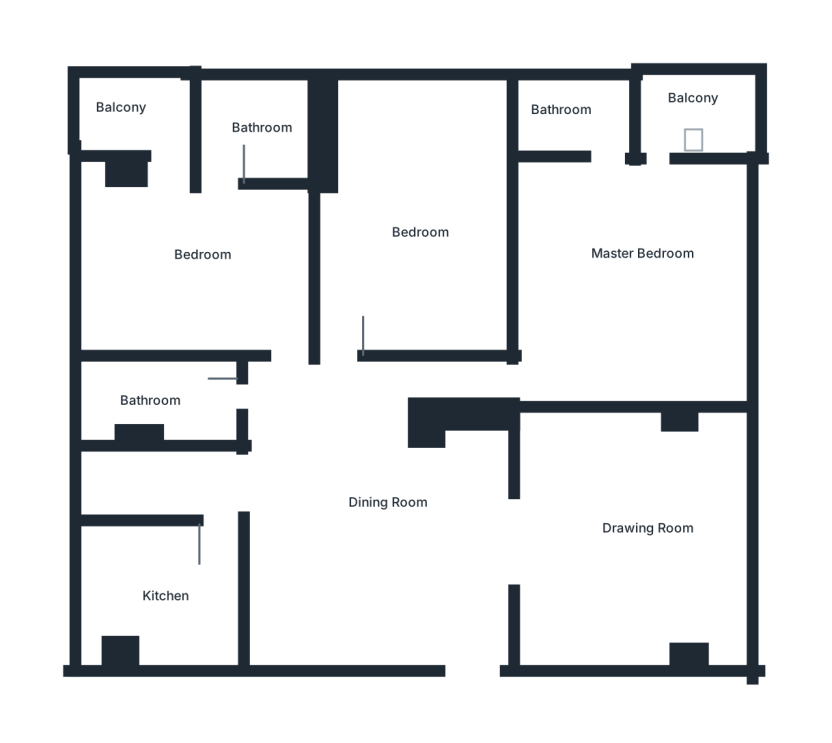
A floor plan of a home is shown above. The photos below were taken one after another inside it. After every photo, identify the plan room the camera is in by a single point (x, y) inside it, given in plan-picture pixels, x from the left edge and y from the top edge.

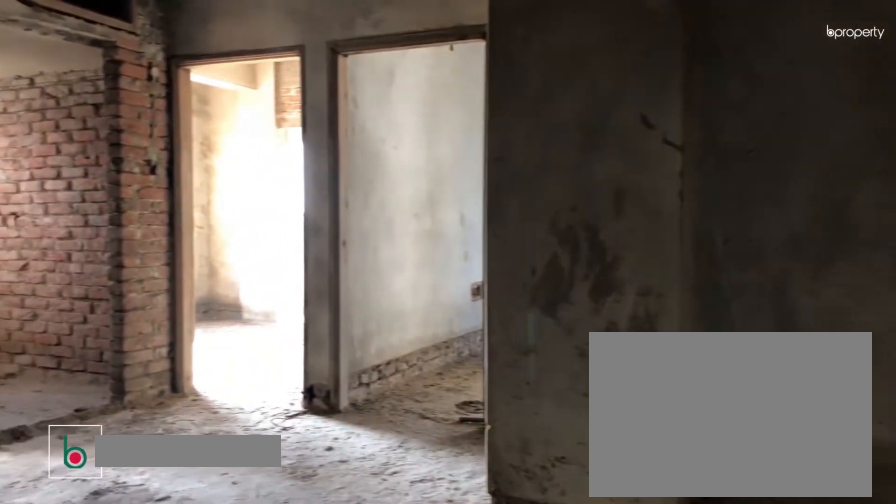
(388, 493)
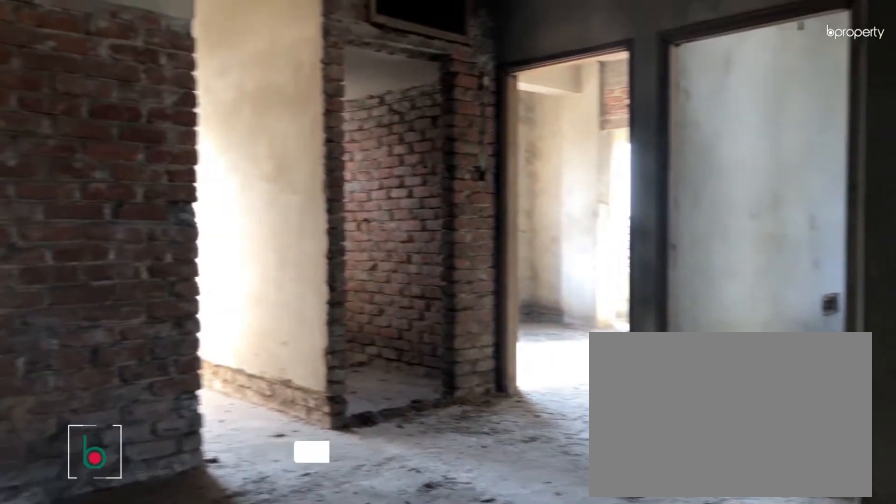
(388, 493)
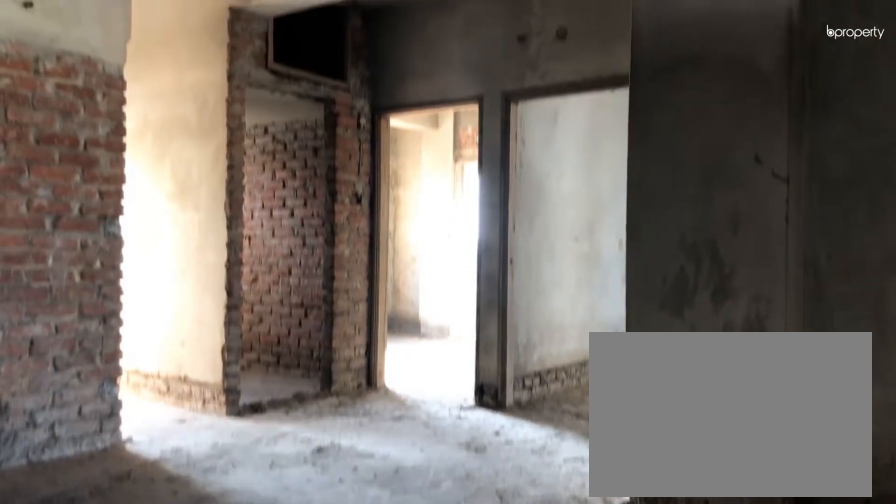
(388, 493)
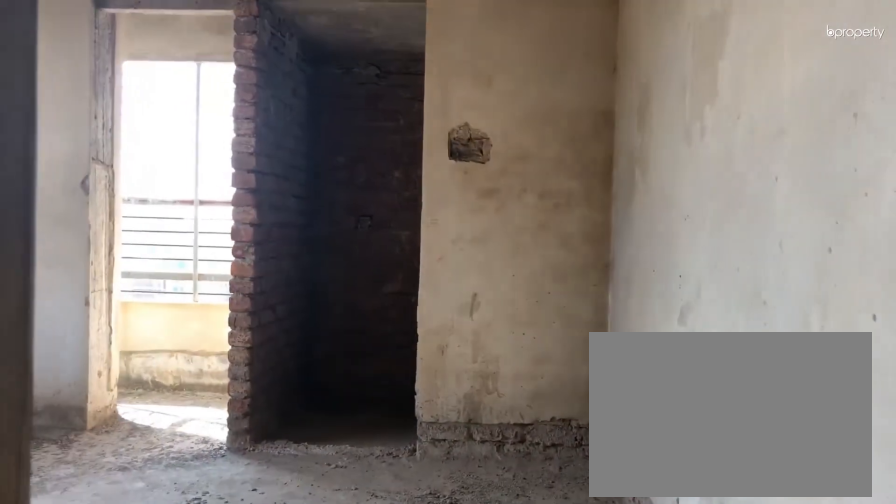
(269, 317)
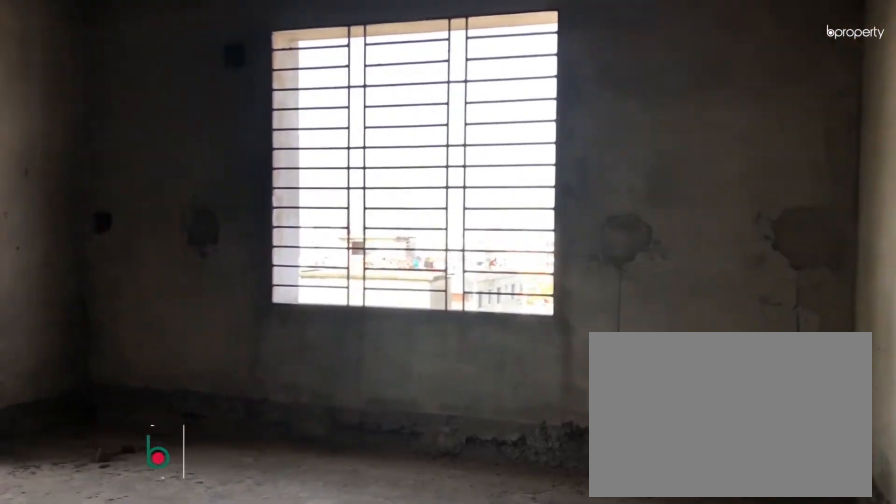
(642, 259)
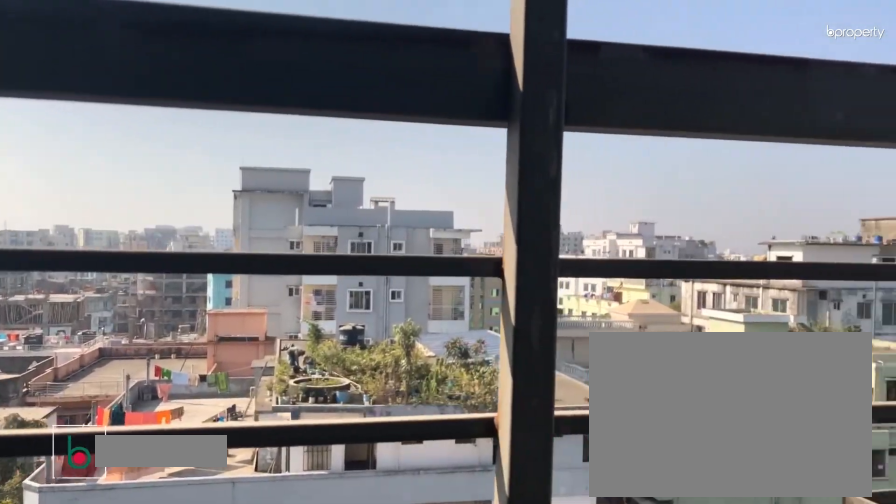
(694, 112)
